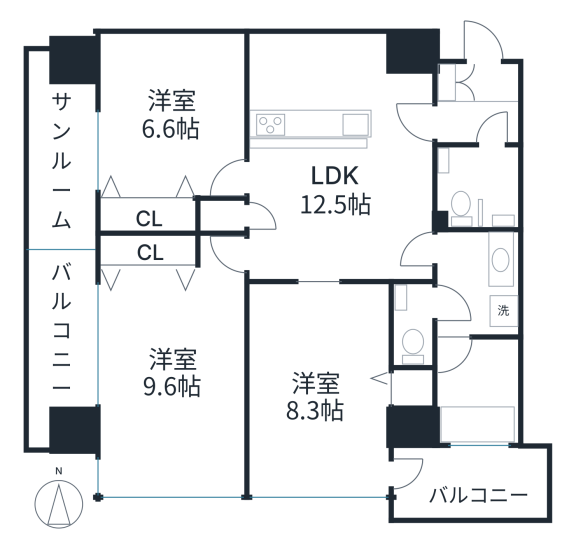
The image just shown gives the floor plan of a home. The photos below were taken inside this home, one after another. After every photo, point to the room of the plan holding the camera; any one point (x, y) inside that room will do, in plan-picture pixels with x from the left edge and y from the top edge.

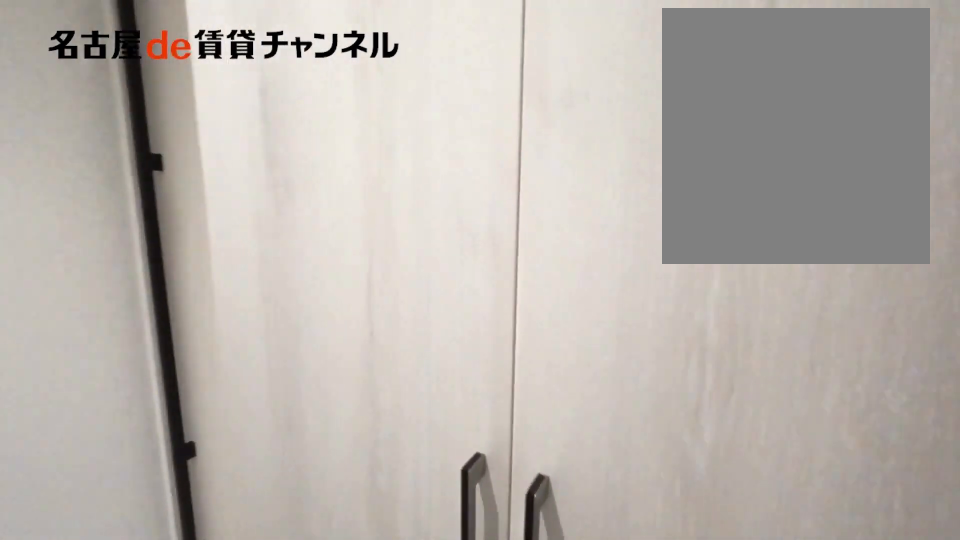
(480, 80)
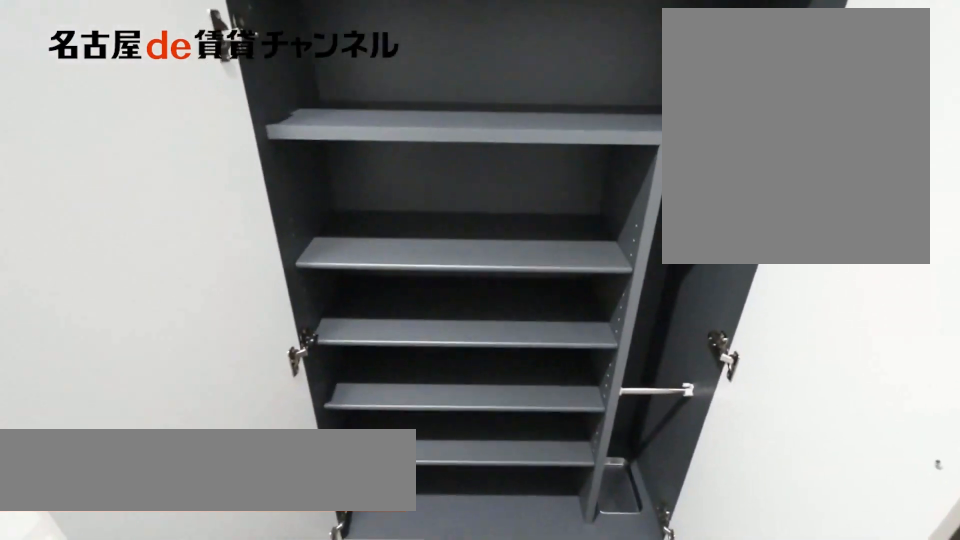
(480, 80)
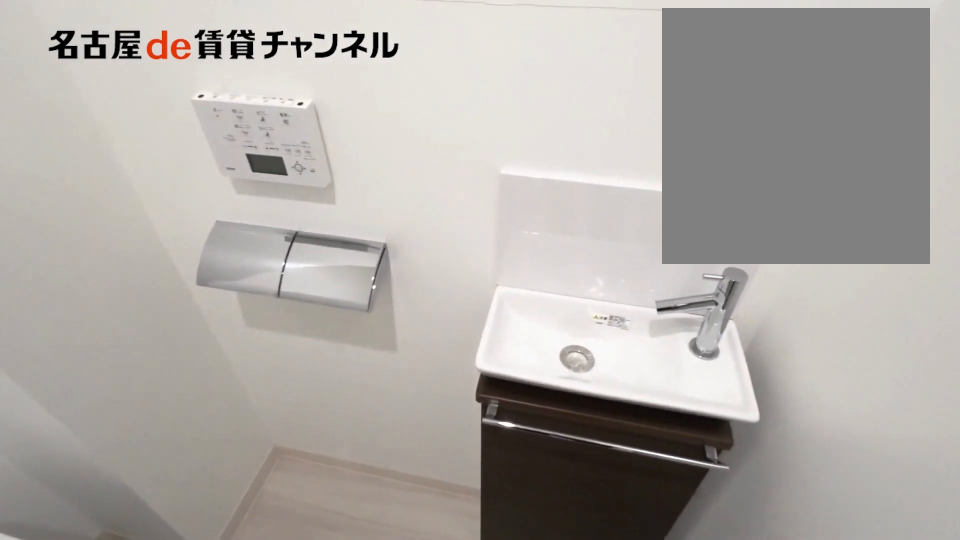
(478, 184)
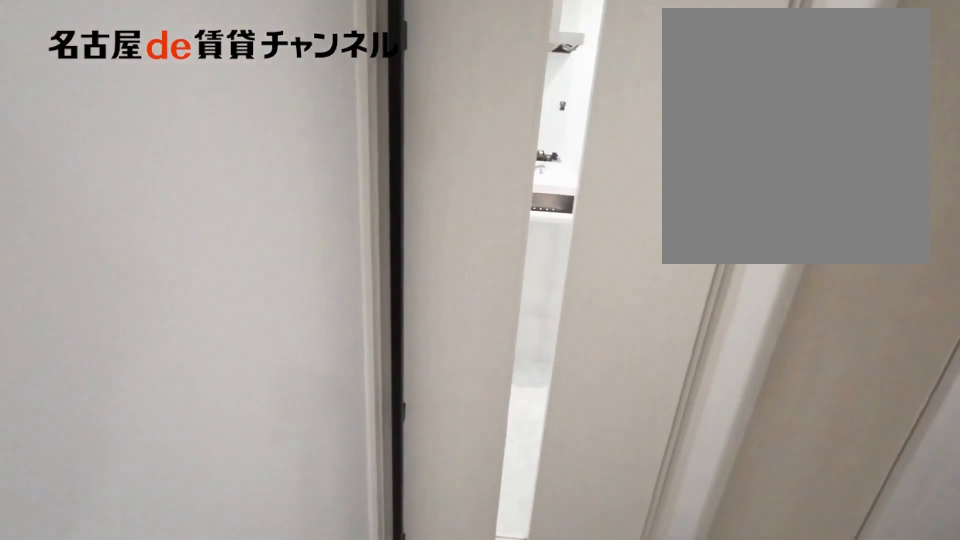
(475, 119)
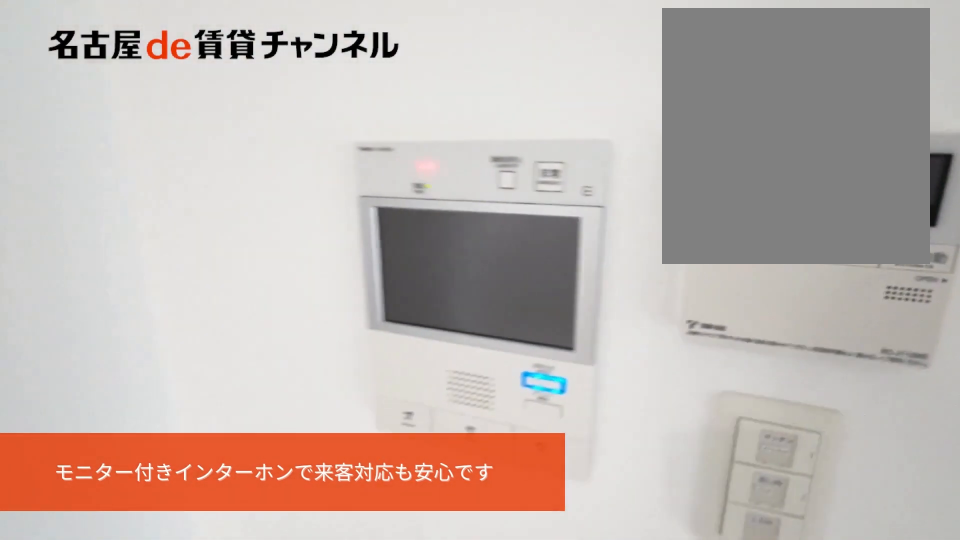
(346, 88)
